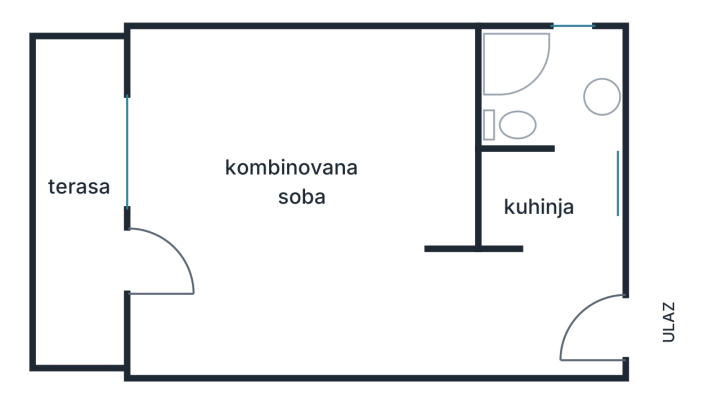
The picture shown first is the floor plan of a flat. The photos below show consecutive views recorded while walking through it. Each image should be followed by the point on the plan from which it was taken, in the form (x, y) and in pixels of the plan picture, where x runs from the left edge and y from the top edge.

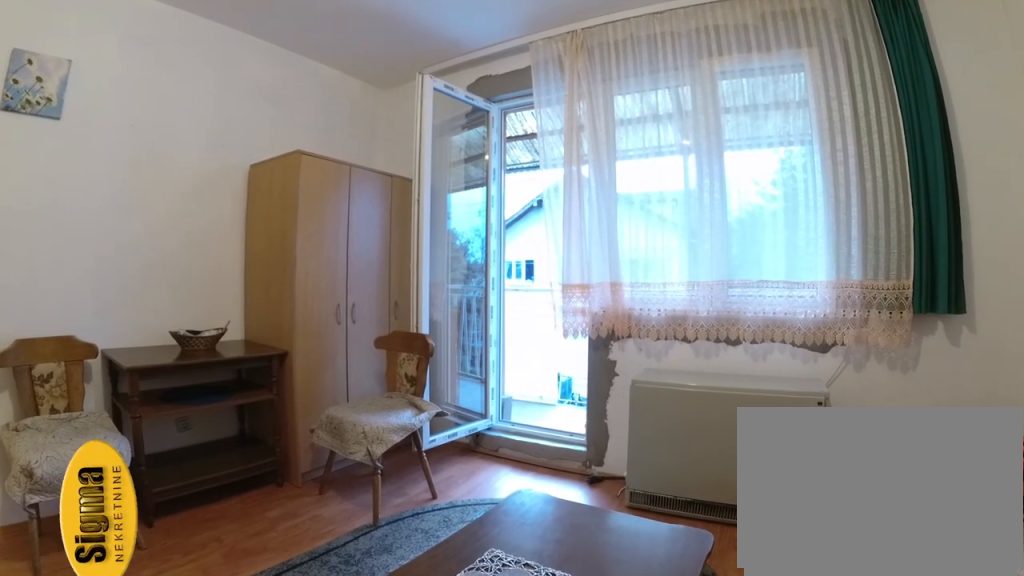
(374, 94)
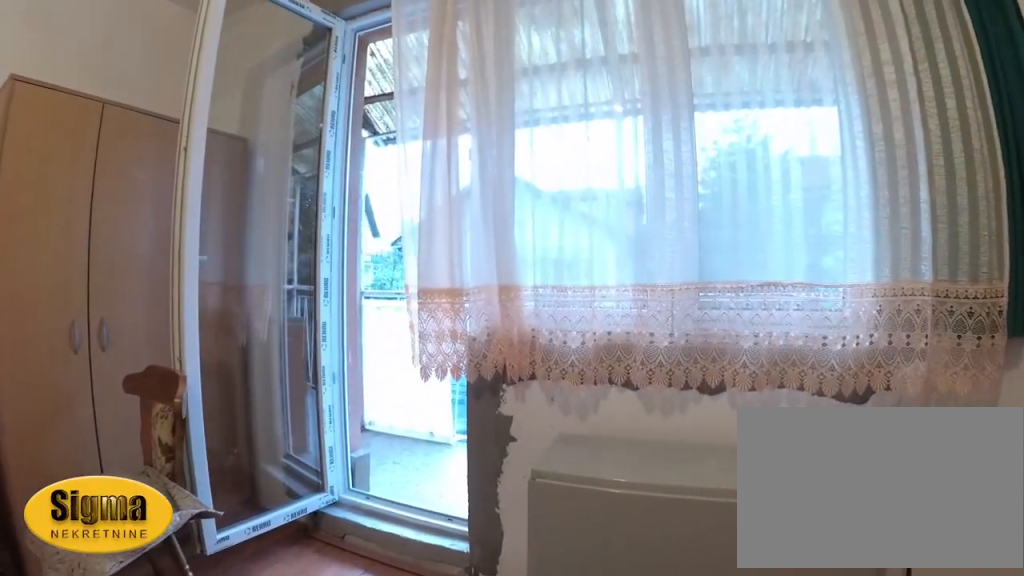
(264, 188)
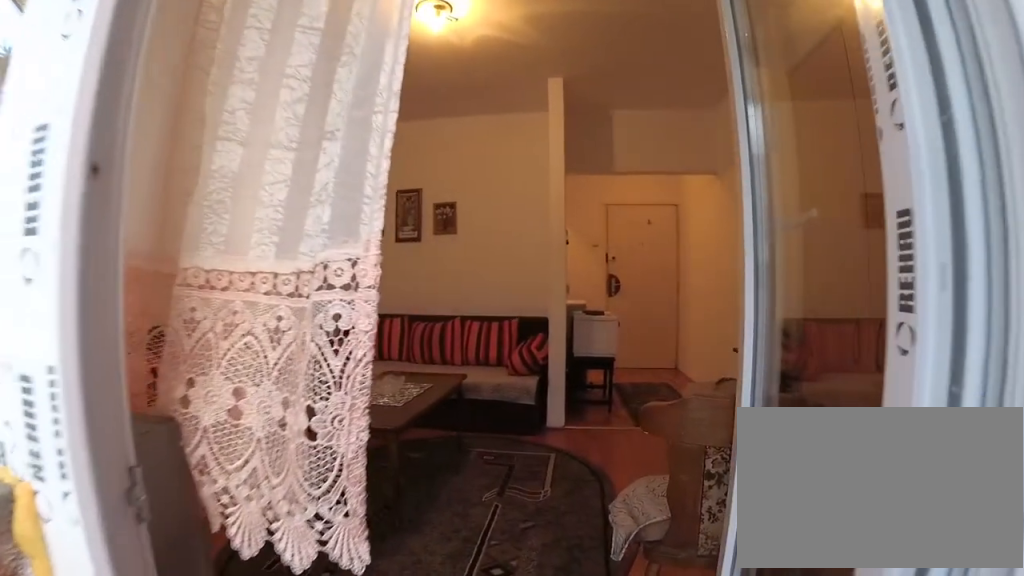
(86, 265)
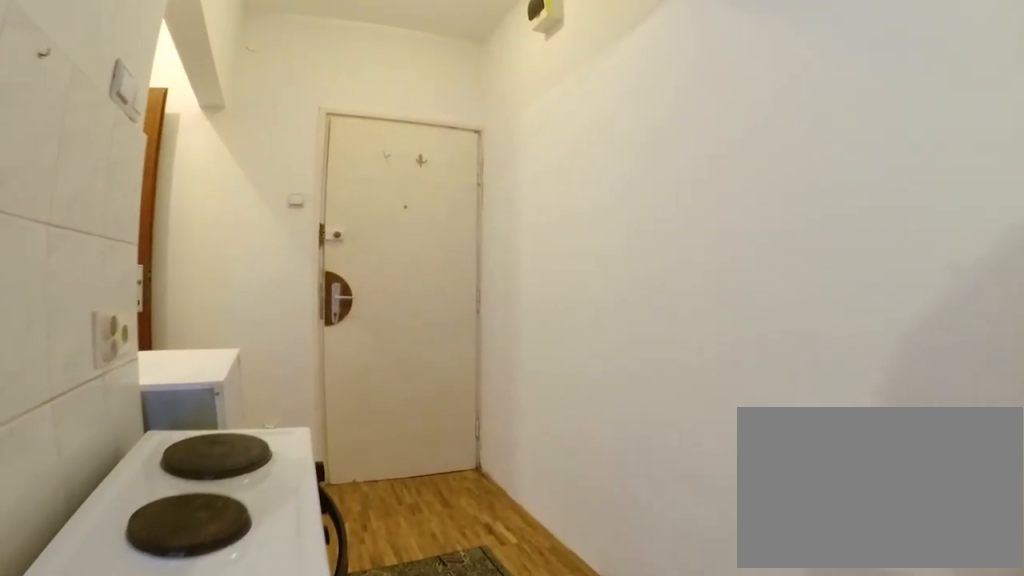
(408, 301)
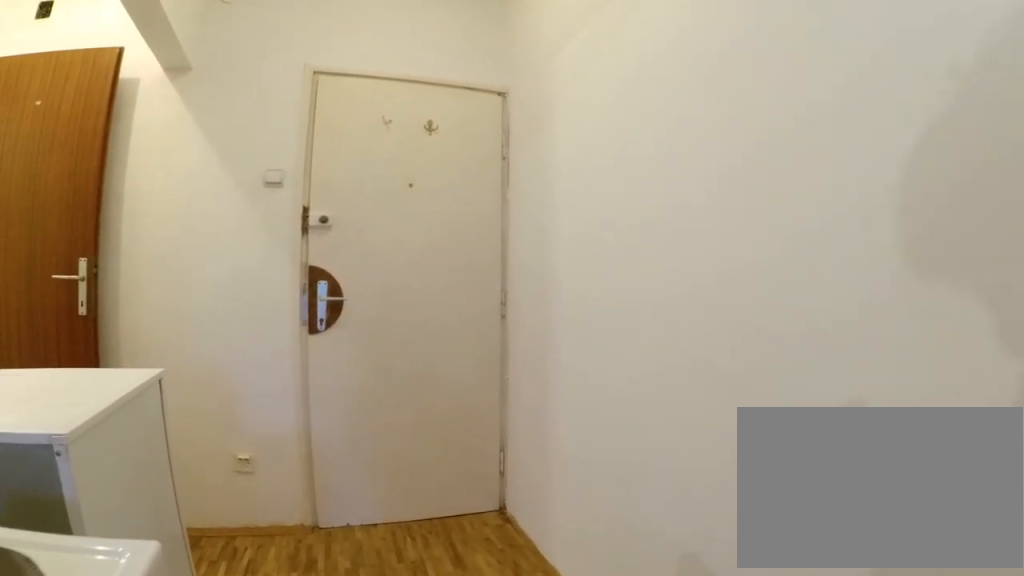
(446, 300)
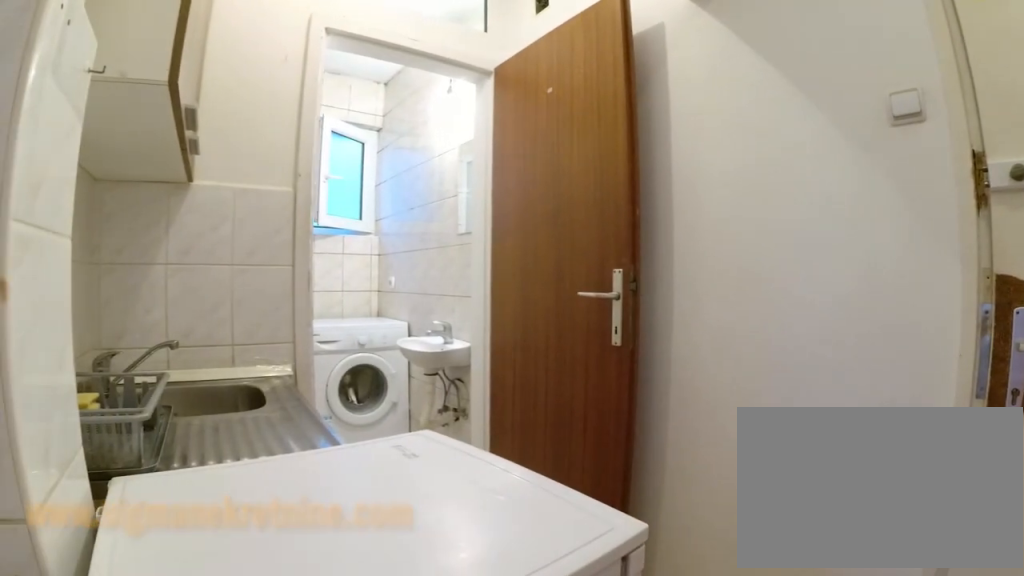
(515, 301)
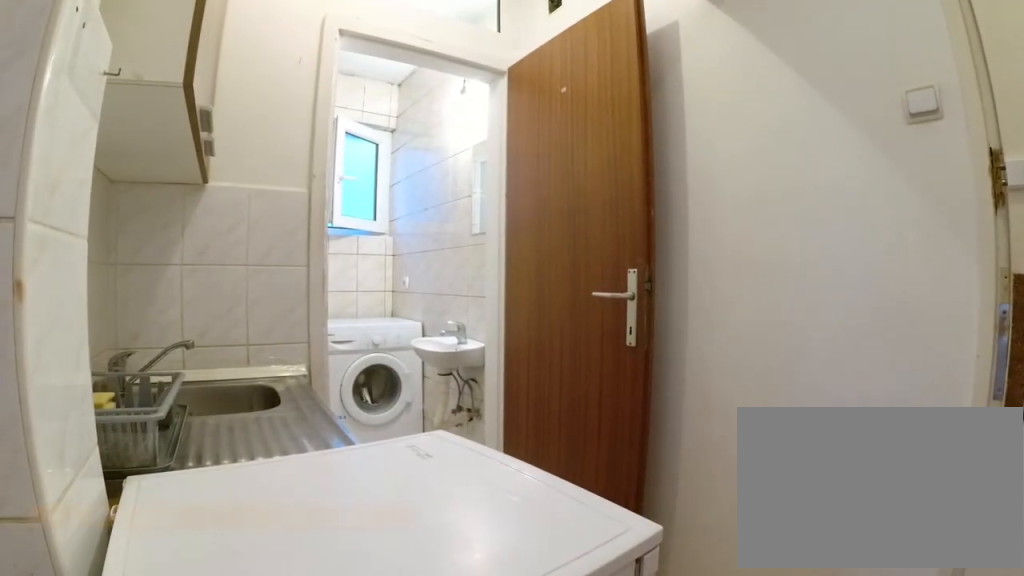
(518, 303)
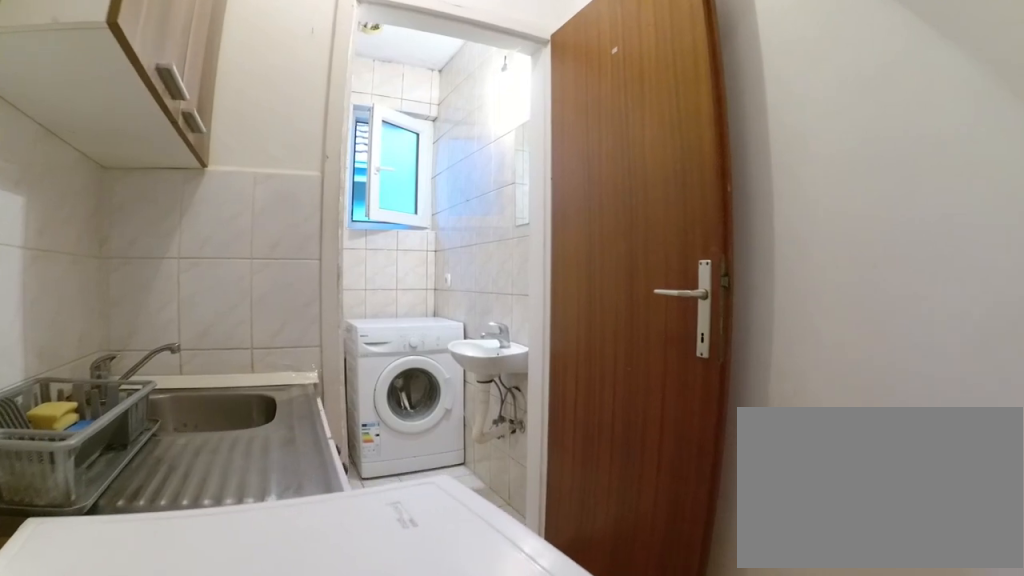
(541, 275)
